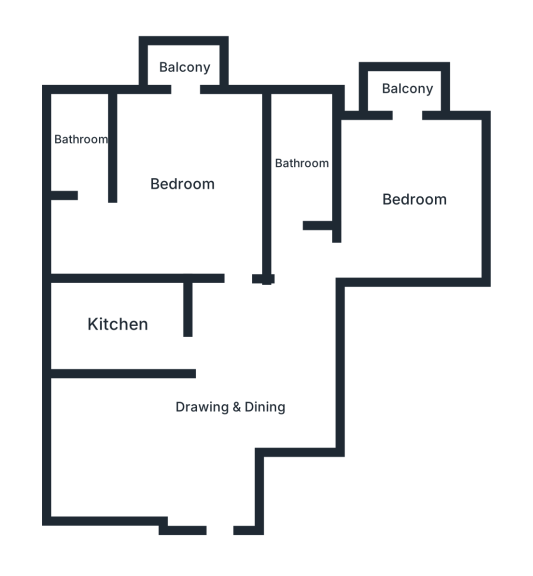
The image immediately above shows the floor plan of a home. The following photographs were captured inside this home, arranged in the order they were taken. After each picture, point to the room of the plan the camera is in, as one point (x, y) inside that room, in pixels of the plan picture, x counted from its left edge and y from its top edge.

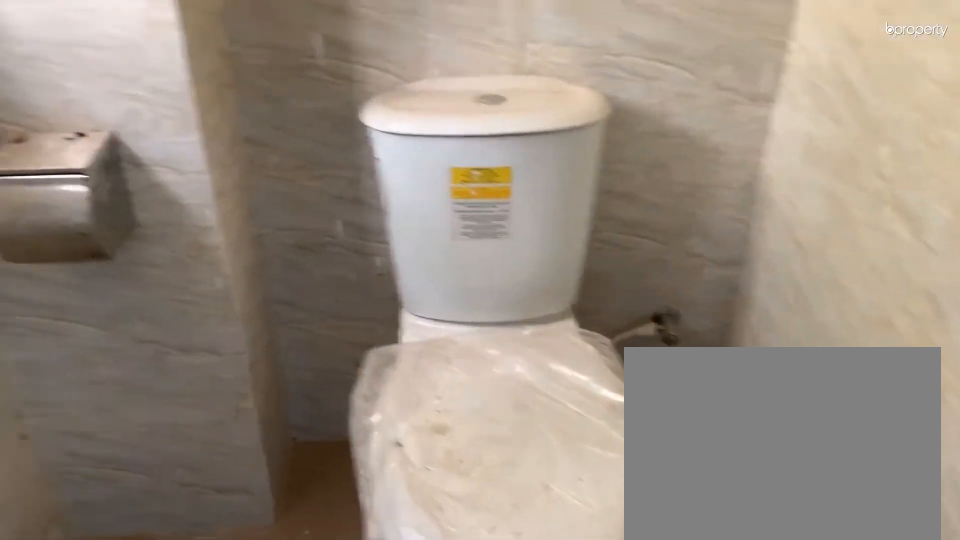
(71, 139)
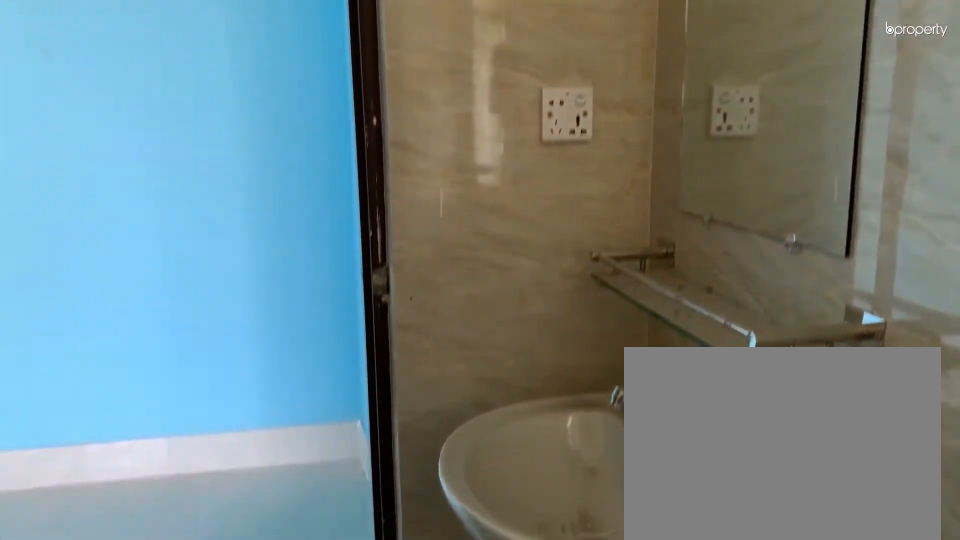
(84, 138)
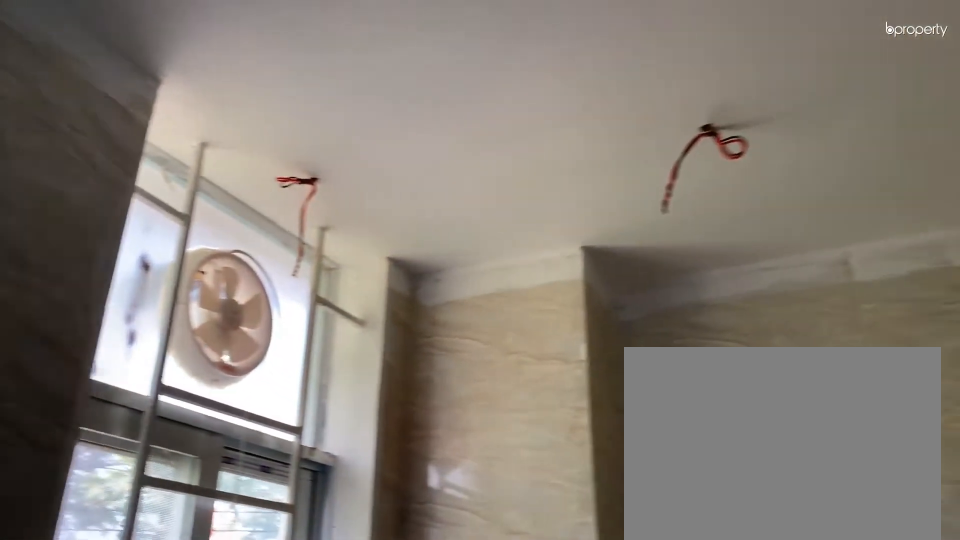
(81, 139)
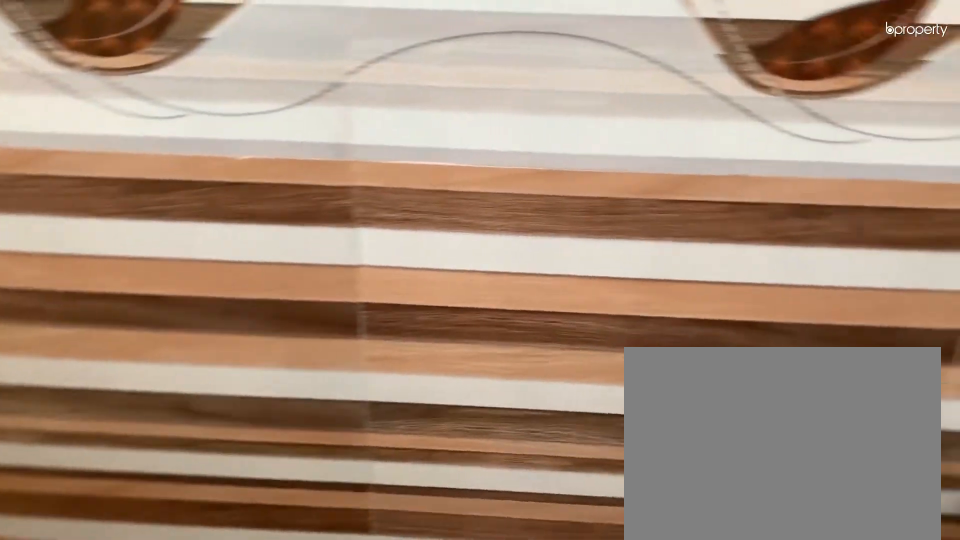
(301, 161)
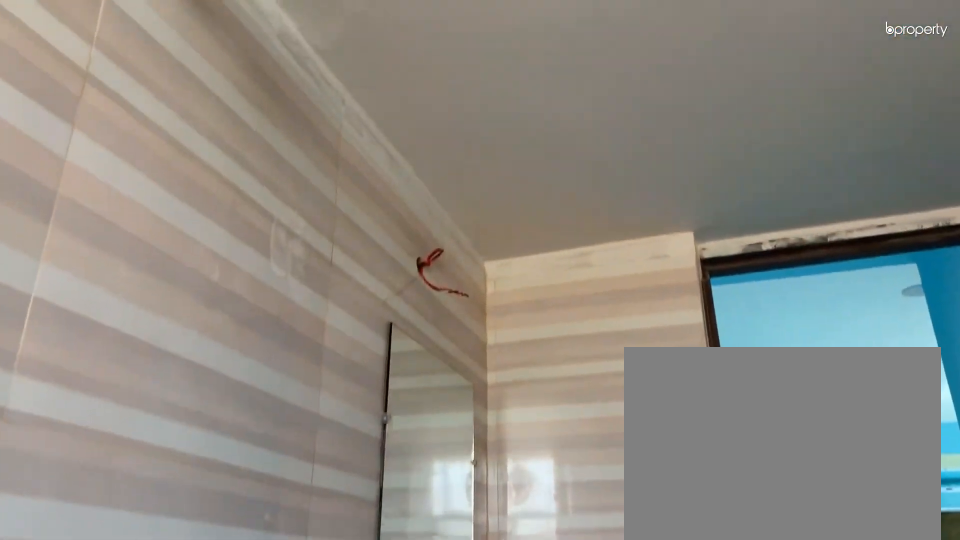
(301, 161)
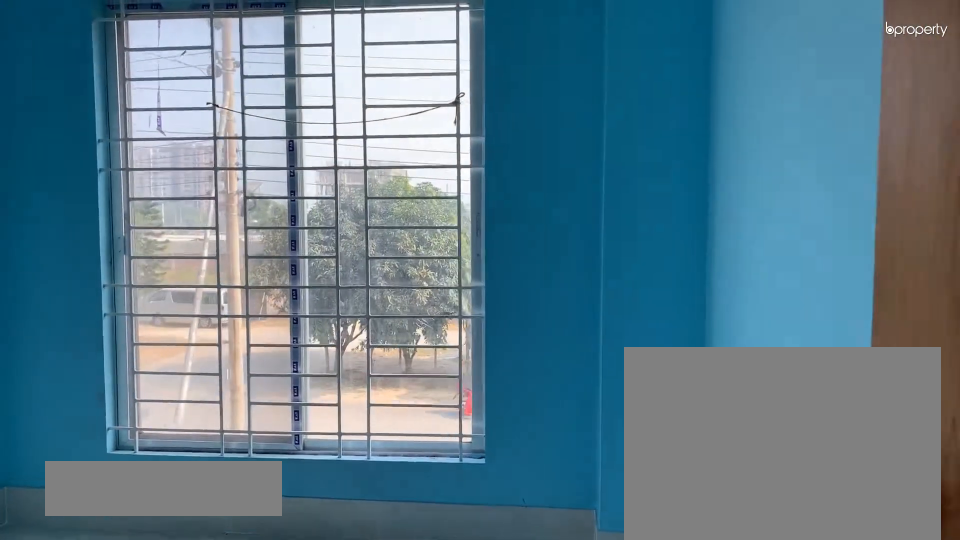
(414, 197)
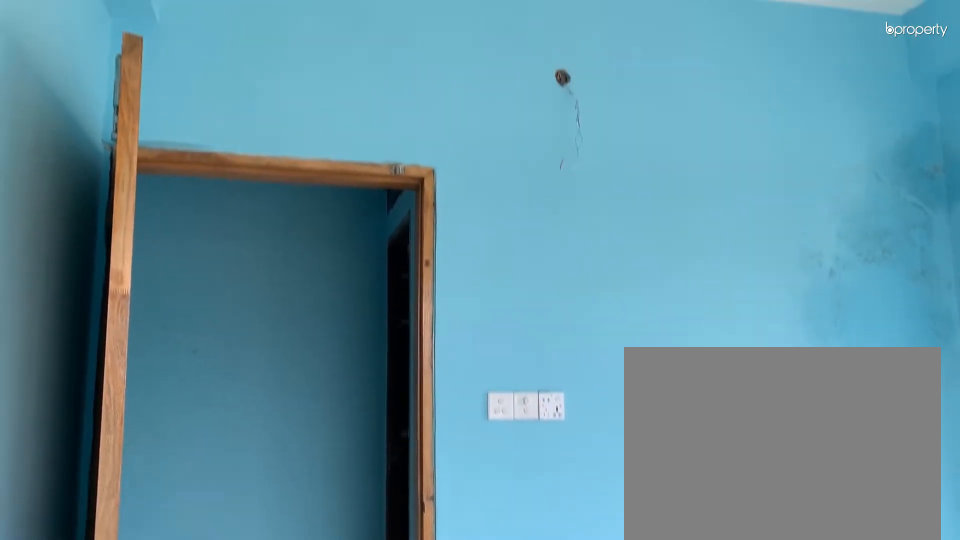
(413, 200)
